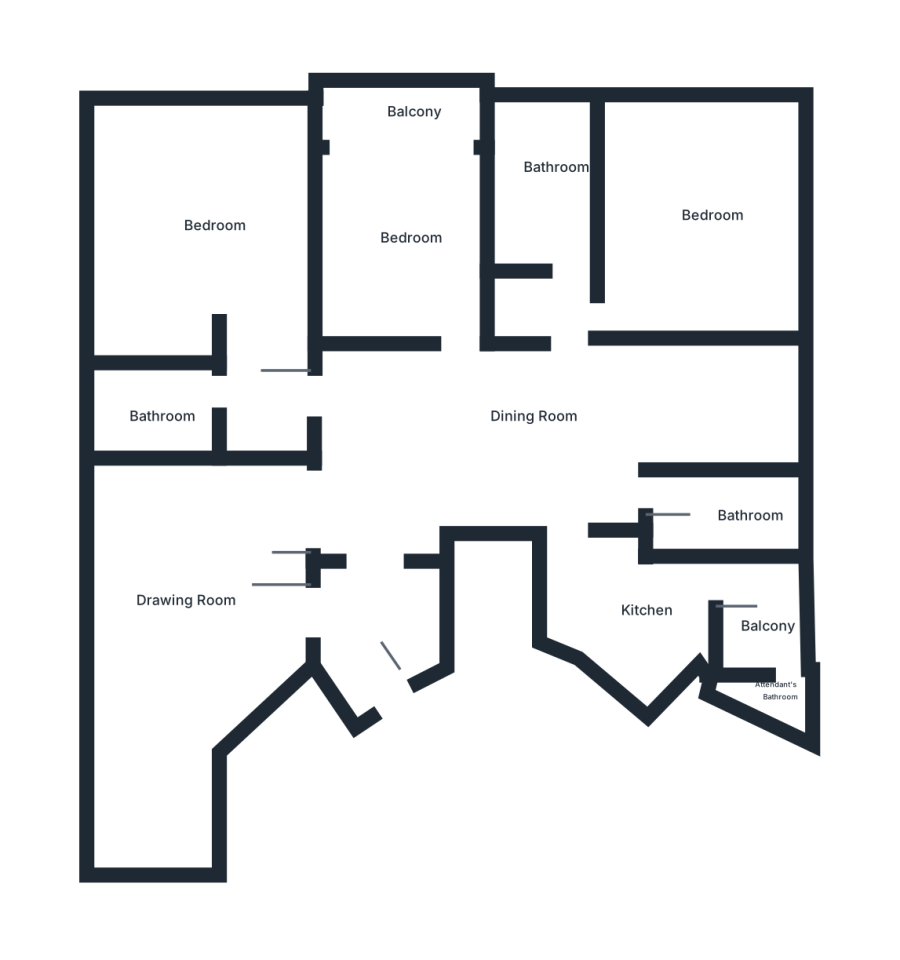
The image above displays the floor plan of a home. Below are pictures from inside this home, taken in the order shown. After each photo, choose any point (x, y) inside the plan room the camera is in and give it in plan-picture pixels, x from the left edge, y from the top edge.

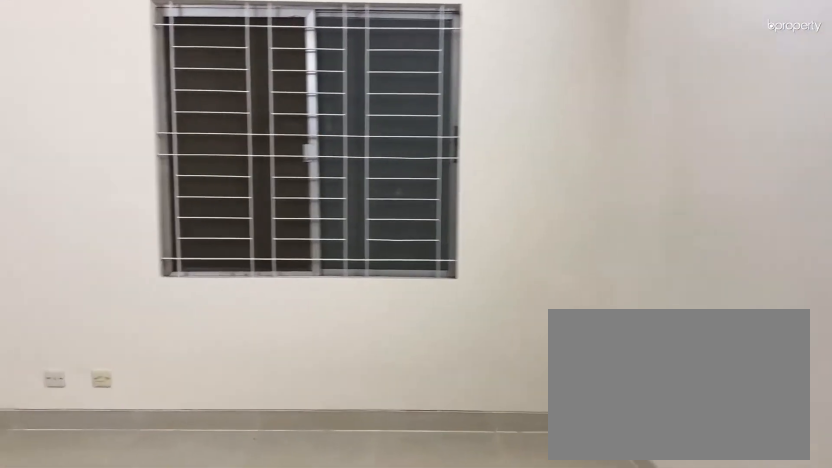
(176, 637)
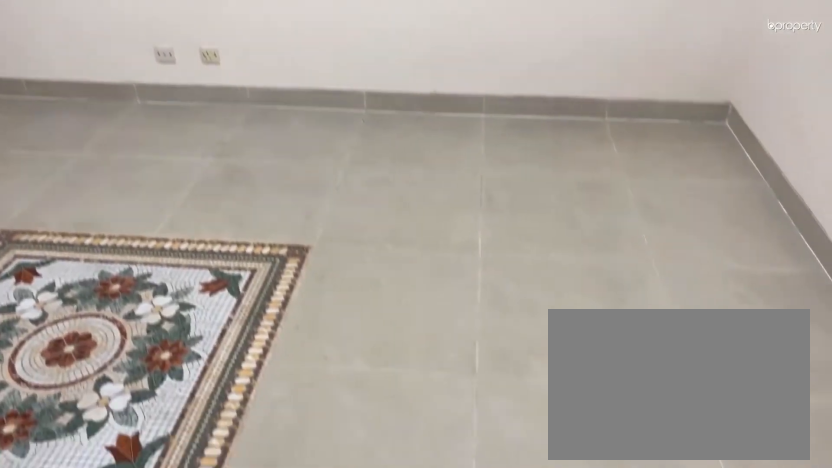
(176, 637)
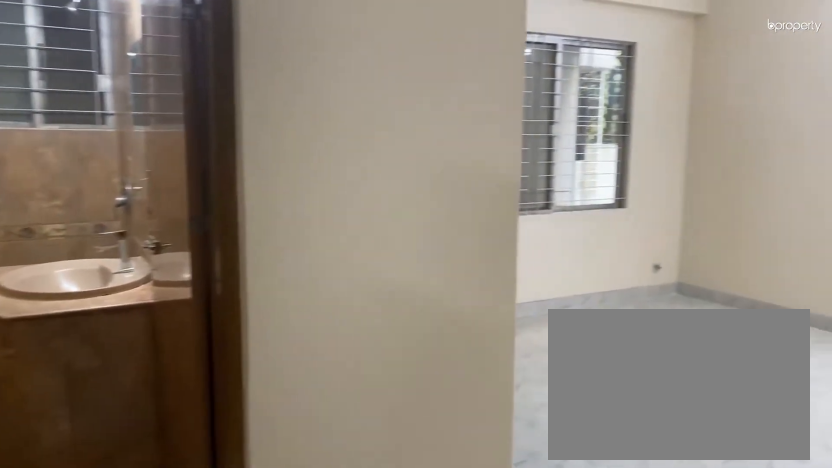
(264, 379)
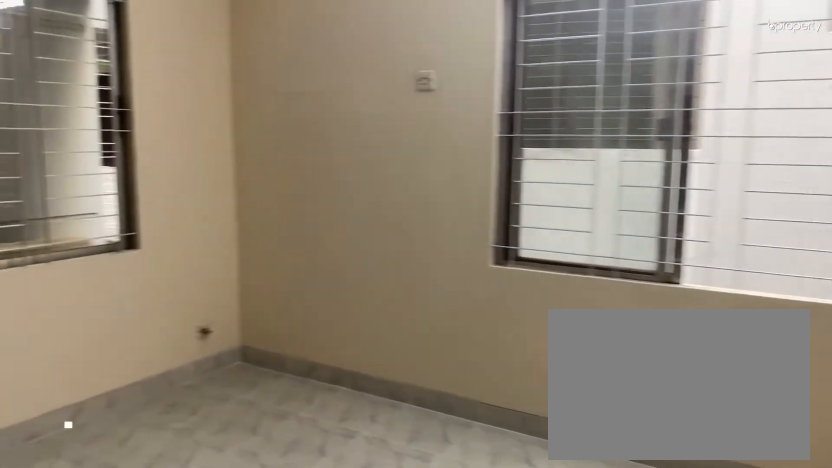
(216, 220)
